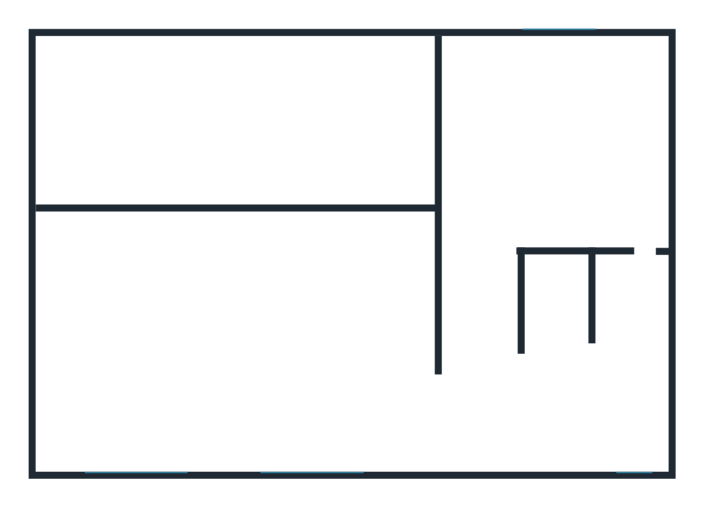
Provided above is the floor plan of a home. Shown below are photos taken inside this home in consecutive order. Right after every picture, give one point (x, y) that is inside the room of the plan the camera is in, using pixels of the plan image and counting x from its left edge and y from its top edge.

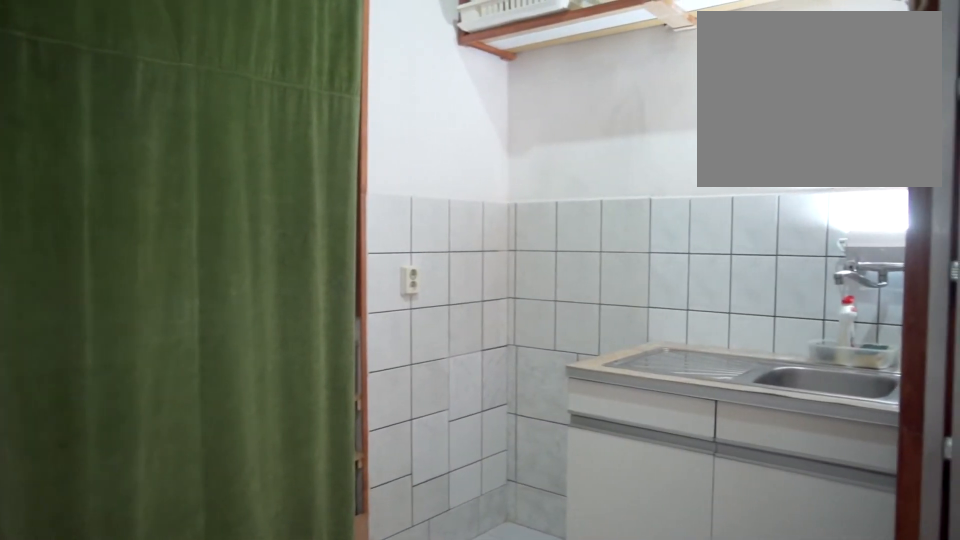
(505, 187)
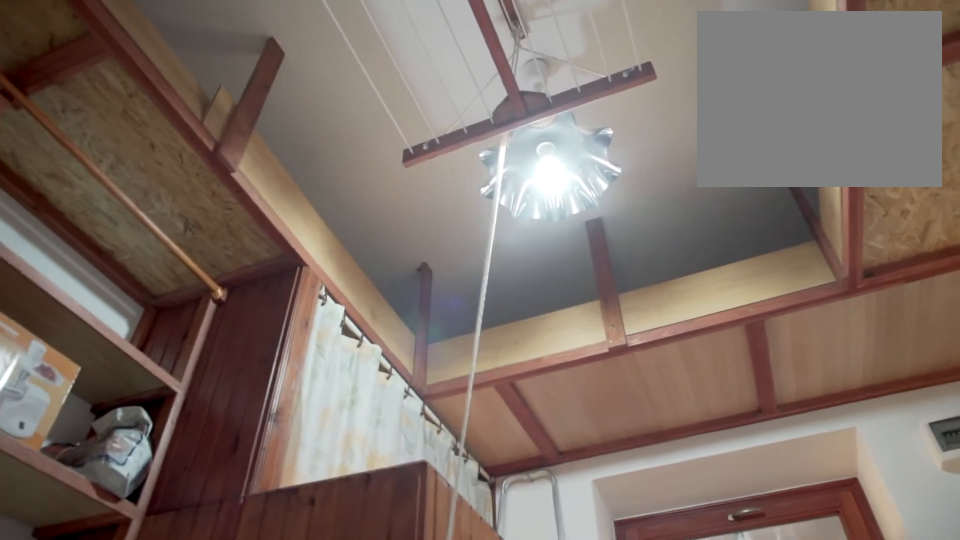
(559, 88)
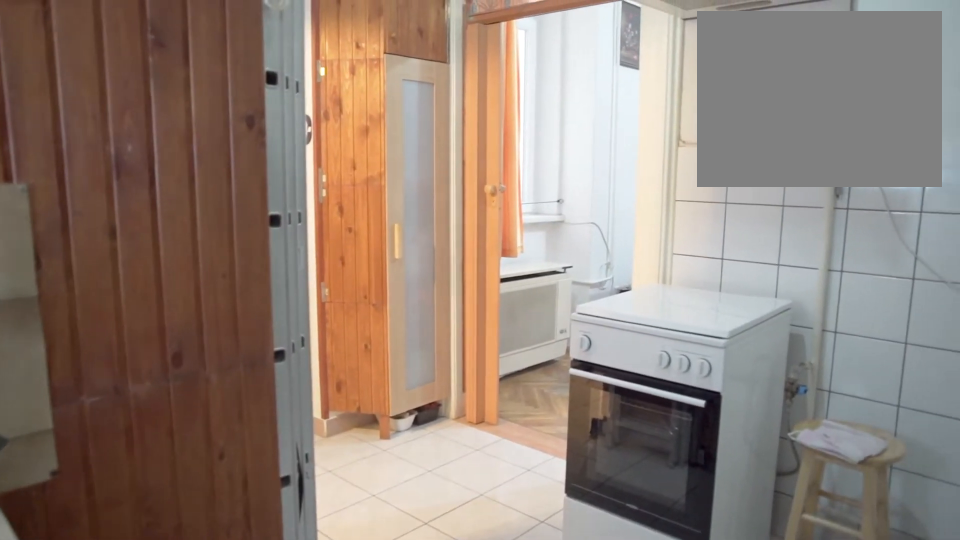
(625, 91)
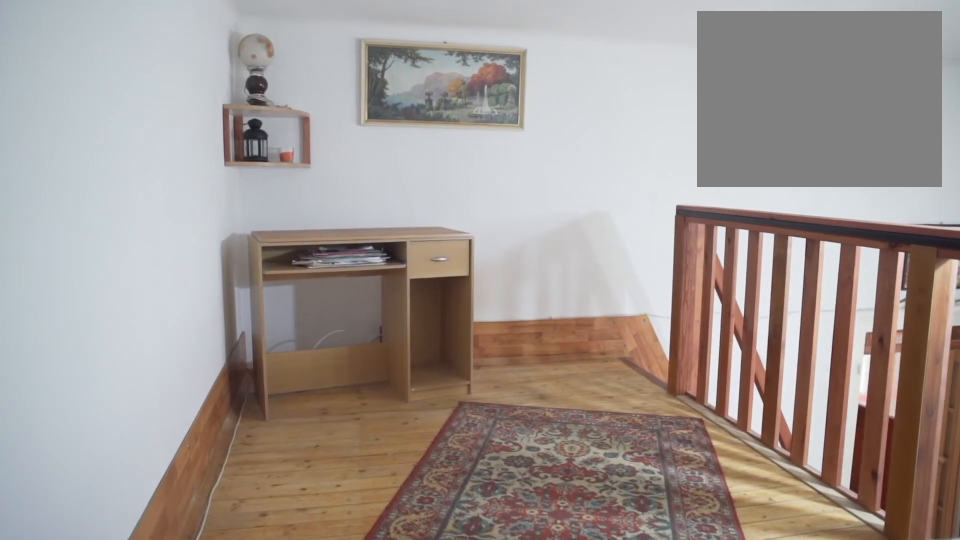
(217, 87)
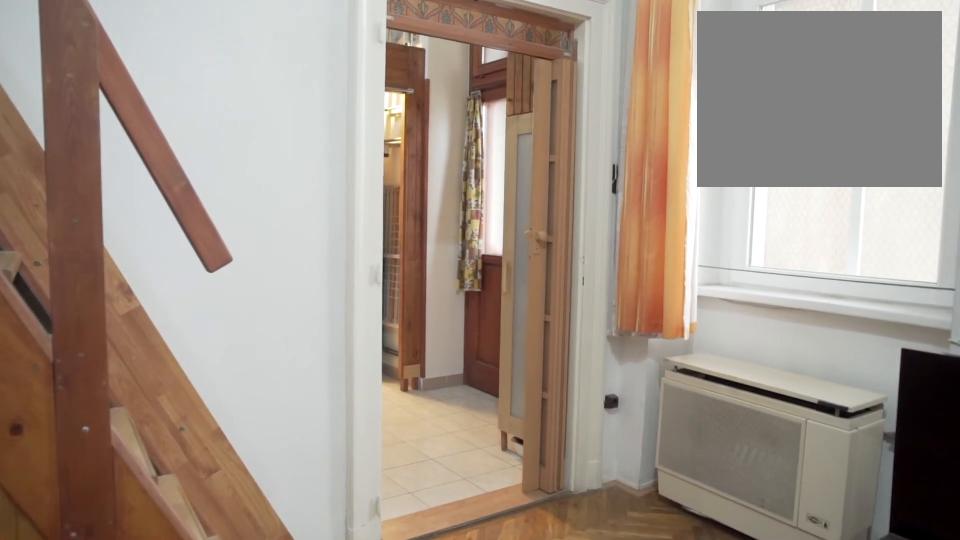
(423, 400)
